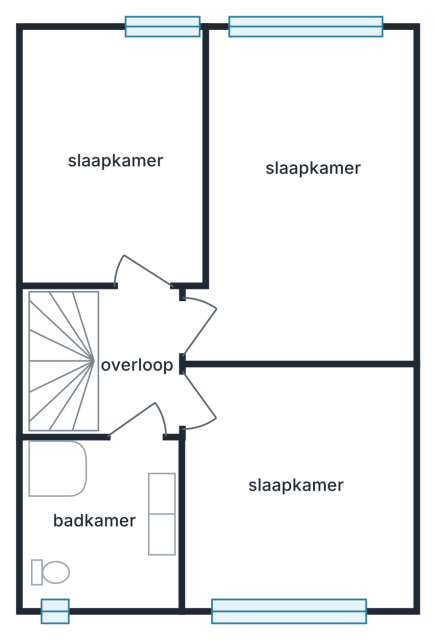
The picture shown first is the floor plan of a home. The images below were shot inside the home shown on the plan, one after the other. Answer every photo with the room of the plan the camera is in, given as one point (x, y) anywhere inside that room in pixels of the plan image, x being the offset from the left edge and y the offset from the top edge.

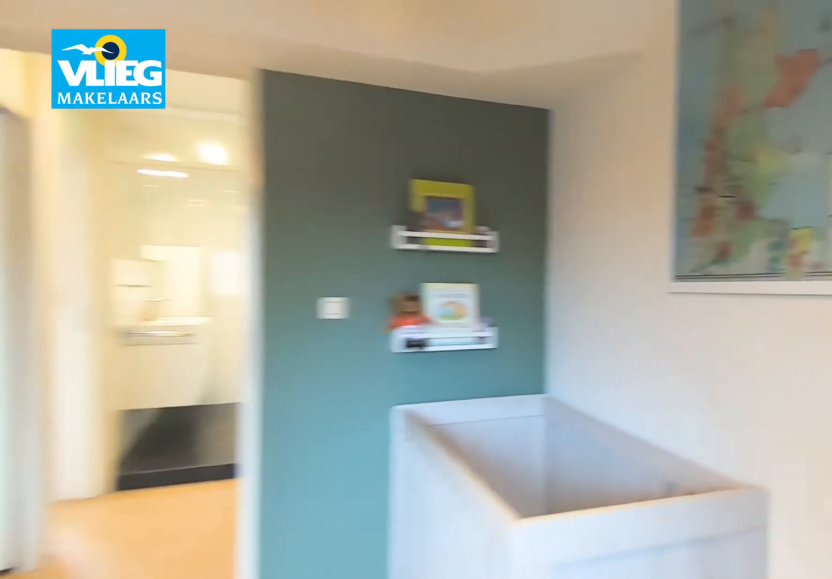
(105, 140)
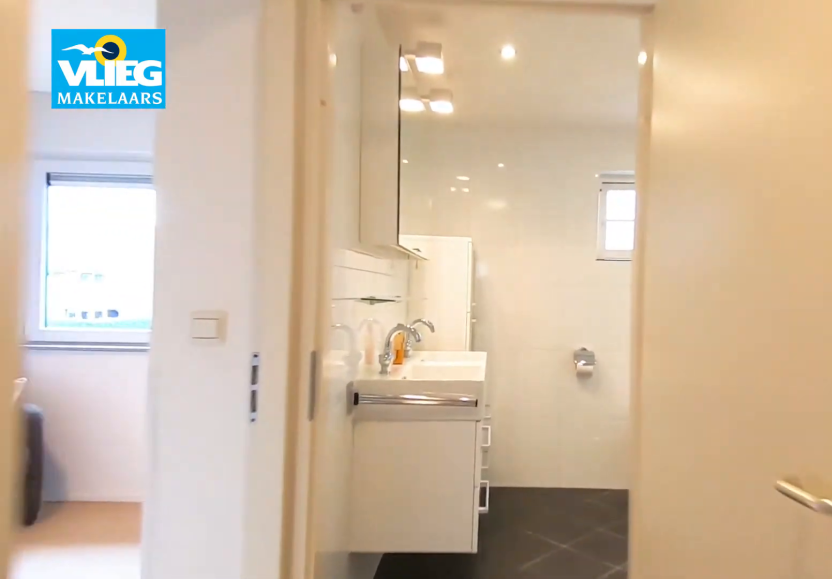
(136, 367)
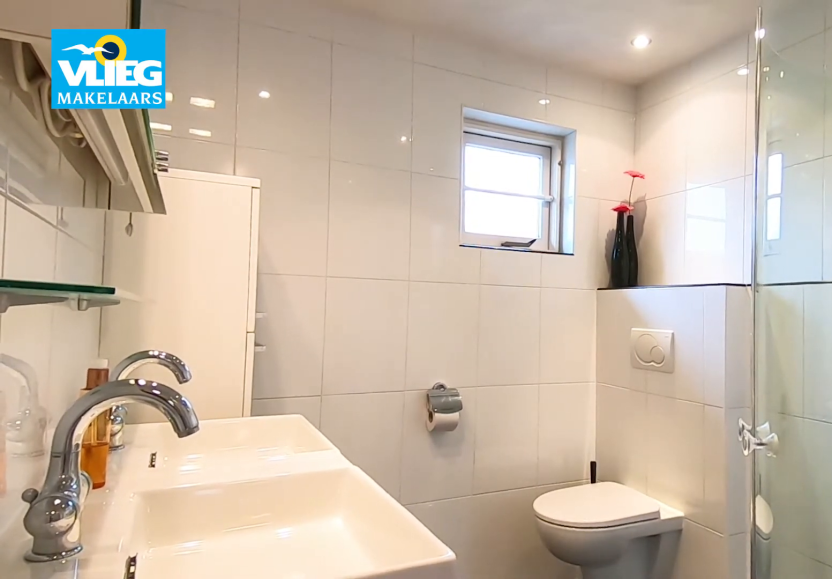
(104, 518)
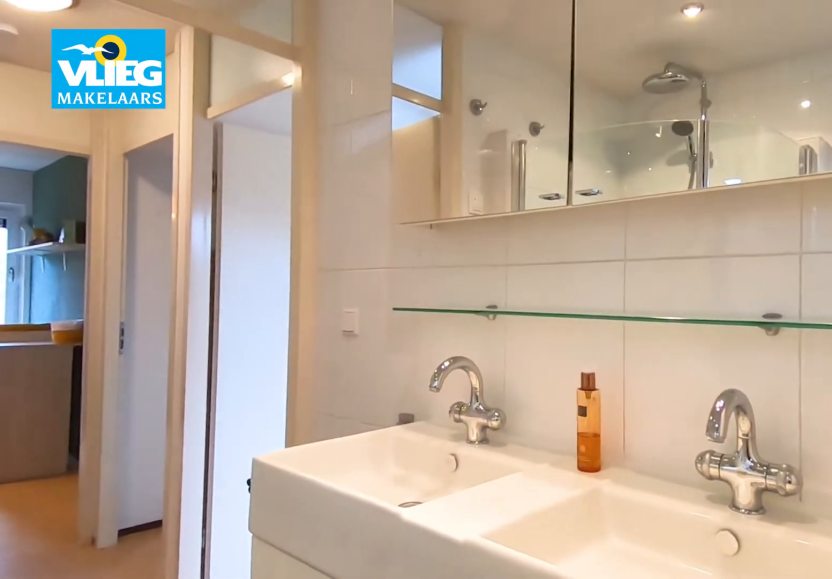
(104, 518)
